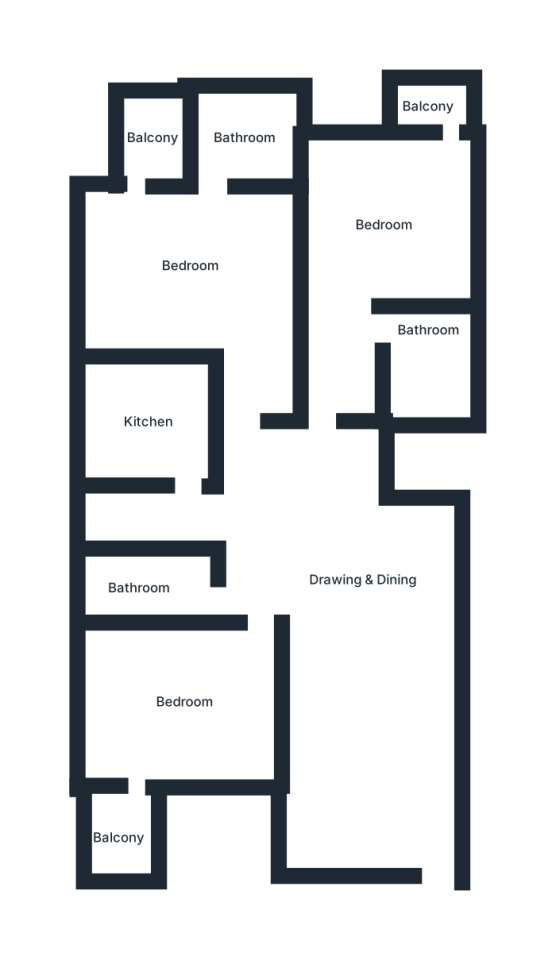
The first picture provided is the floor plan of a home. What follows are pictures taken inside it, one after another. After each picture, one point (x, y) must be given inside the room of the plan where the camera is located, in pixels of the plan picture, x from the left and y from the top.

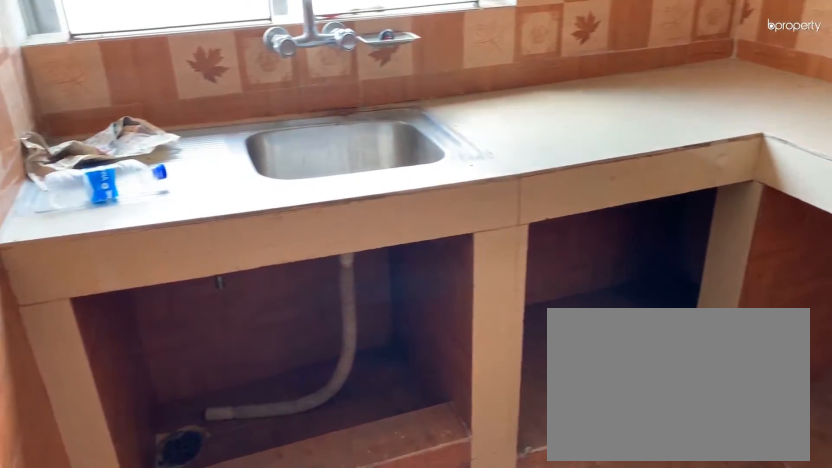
(142, 424)
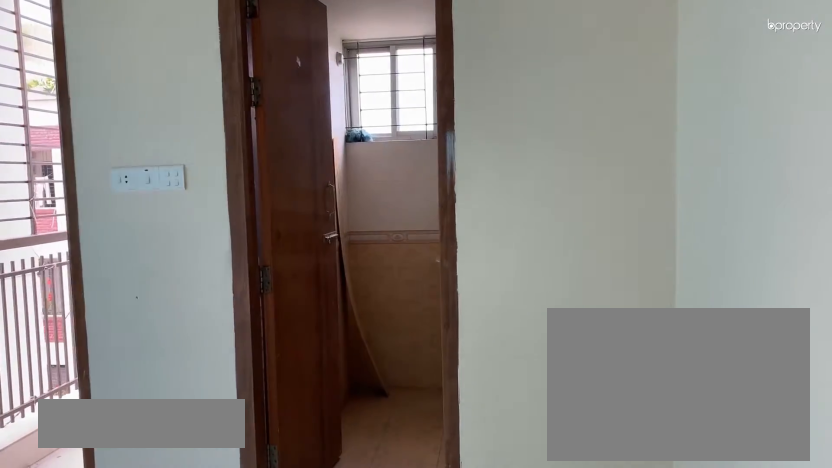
(199, 237)
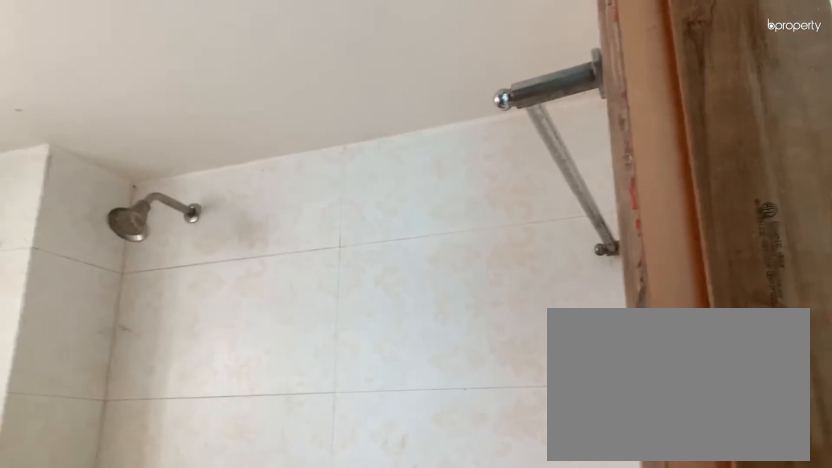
(239, 132)
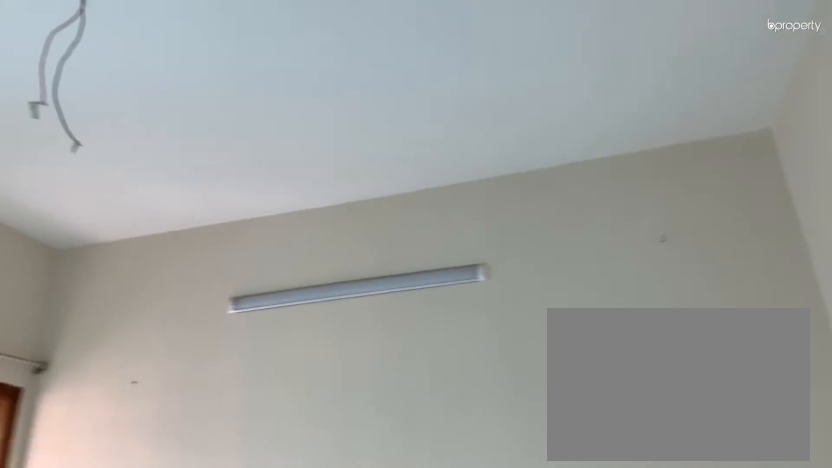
(376, 230)
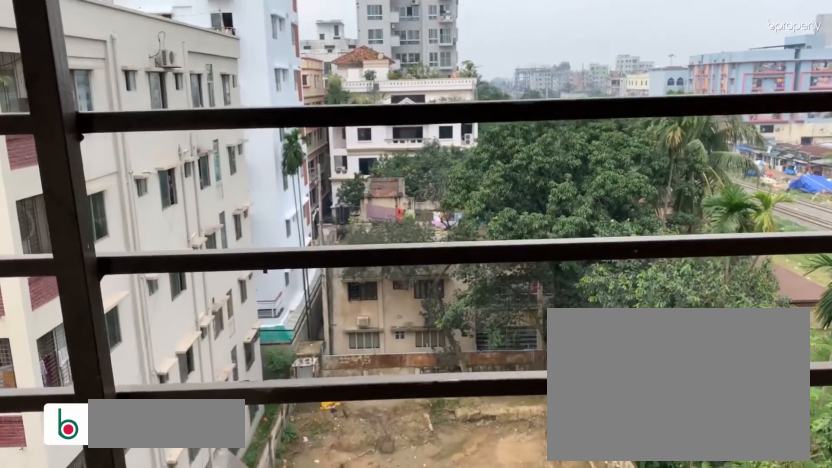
(425, 104)
